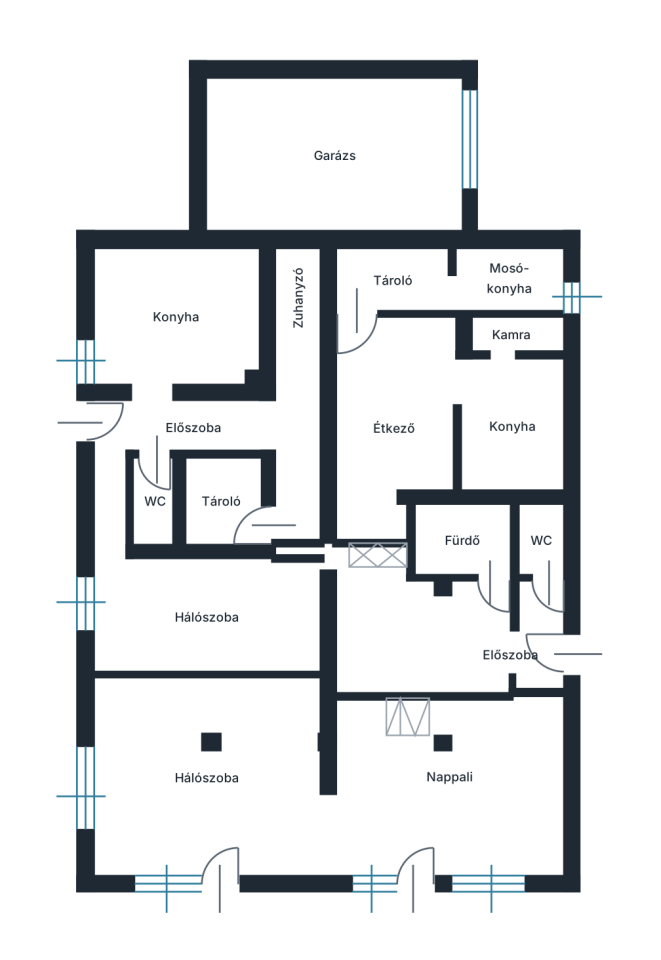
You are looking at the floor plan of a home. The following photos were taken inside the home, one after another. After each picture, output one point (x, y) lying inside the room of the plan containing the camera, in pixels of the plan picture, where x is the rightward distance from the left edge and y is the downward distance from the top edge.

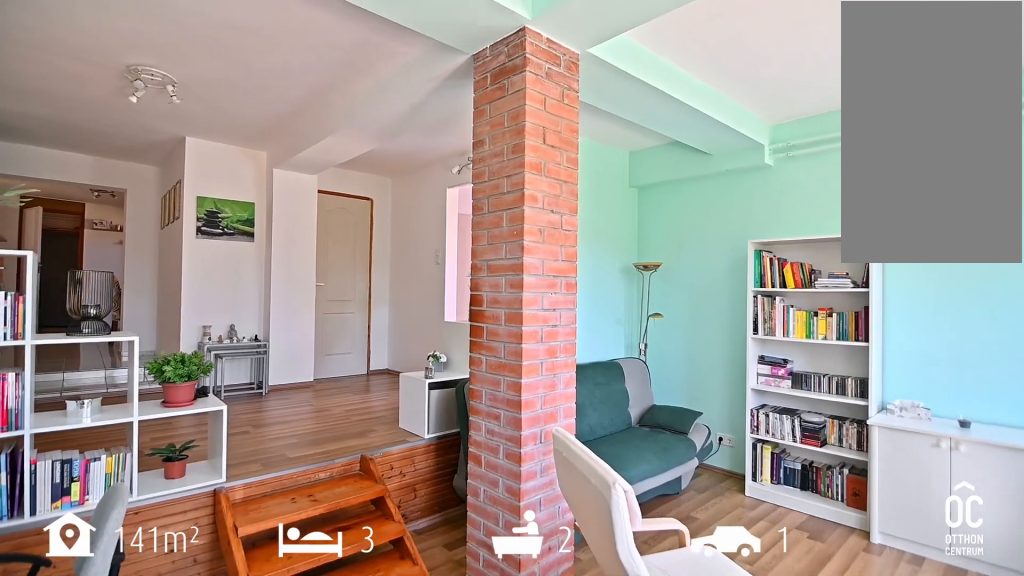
(446, 721)
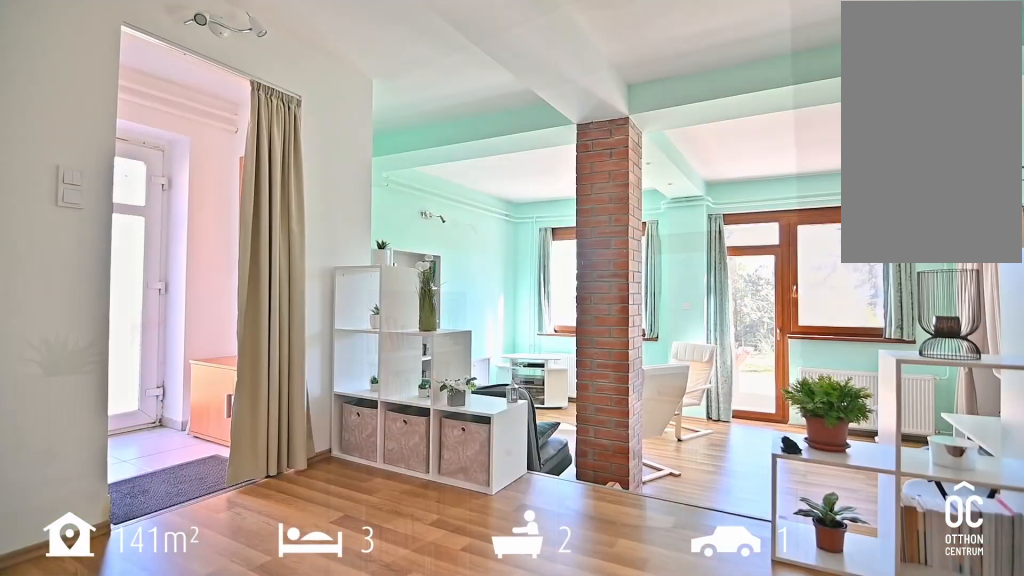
(446, 721)
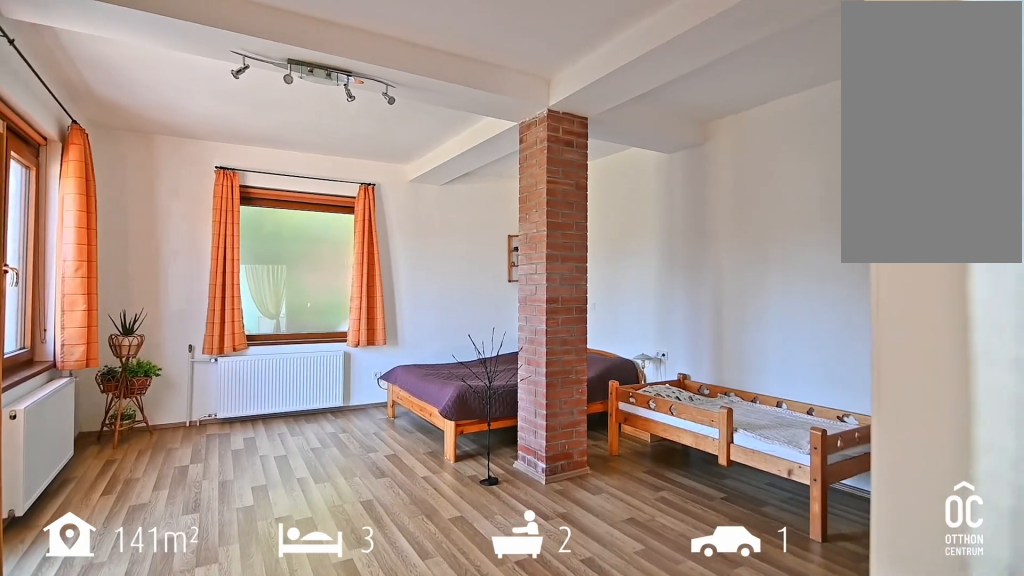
(207, 775)
